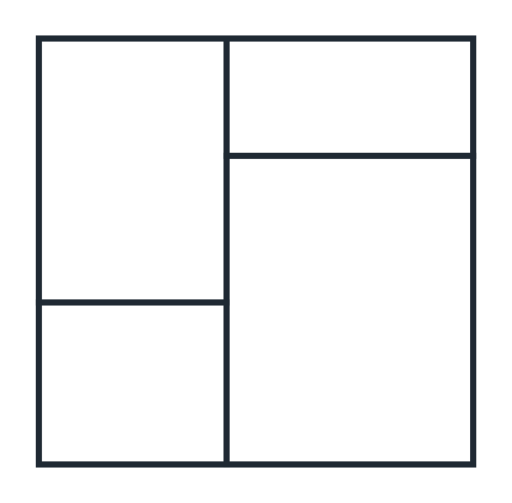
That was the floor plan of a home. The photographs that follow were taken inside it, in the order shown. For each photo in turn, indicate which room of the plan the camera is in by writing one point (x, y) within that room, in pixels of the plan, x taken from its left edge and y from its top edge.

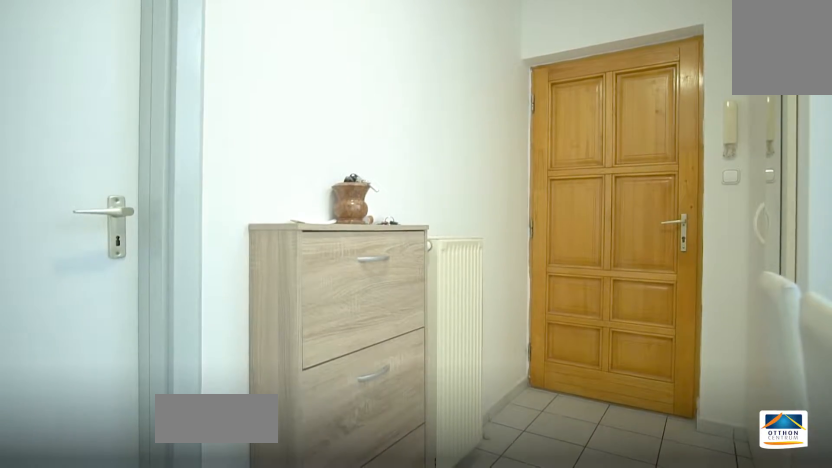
(384, 216)
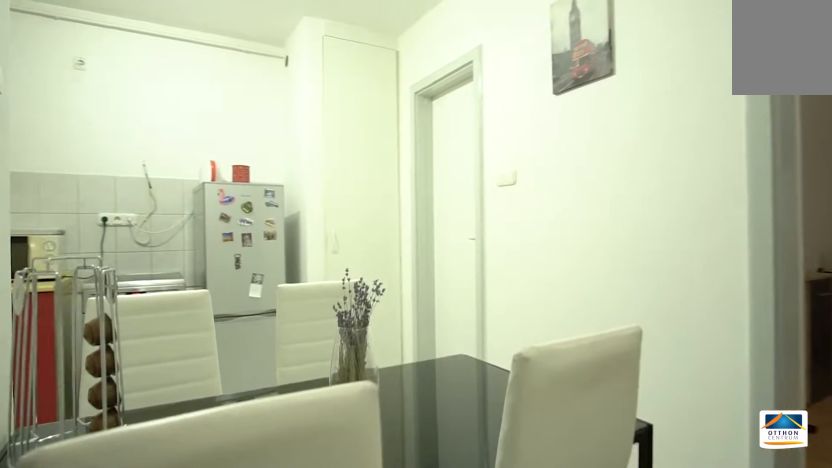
(383, 216)
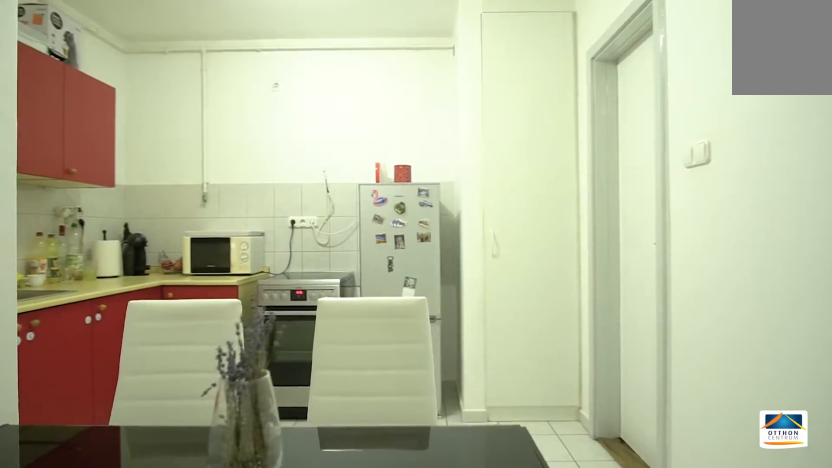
(345, 300)
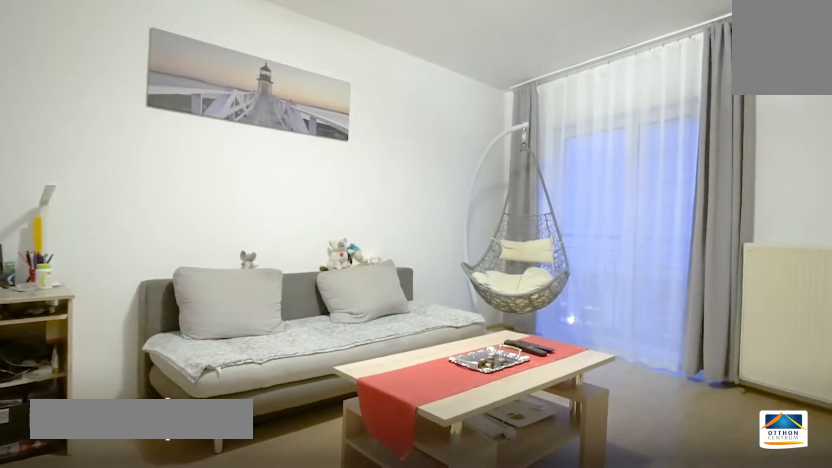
(153, 179)
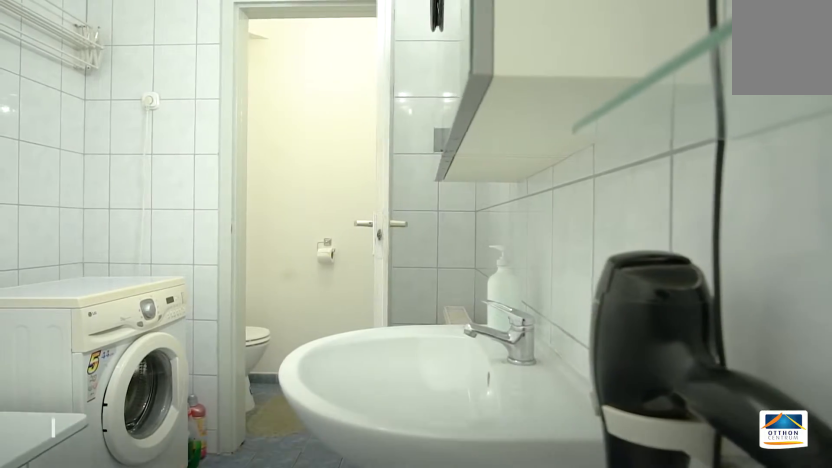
(135, 380)
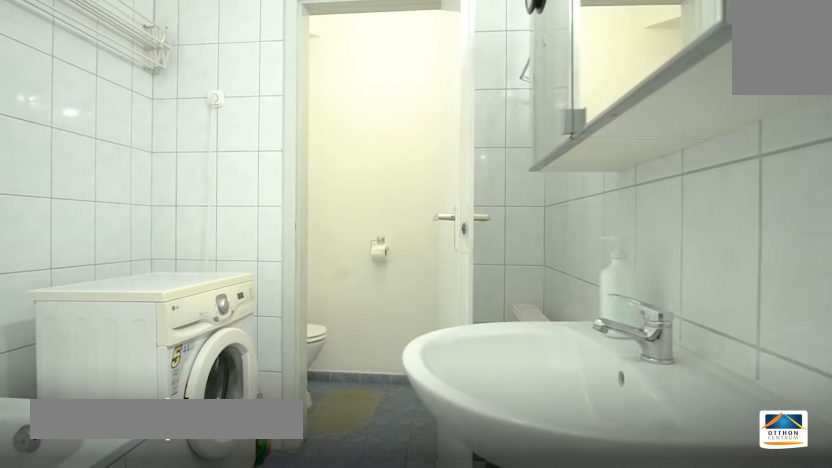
(135, 380)
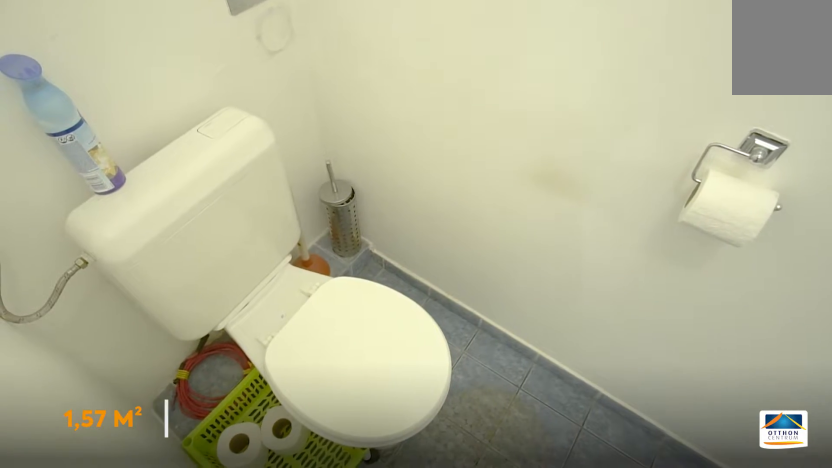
(134, 380)
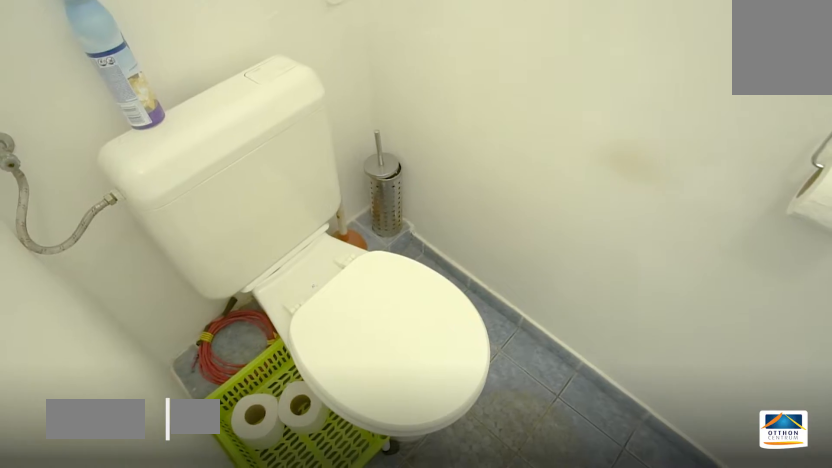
(136, 381)
